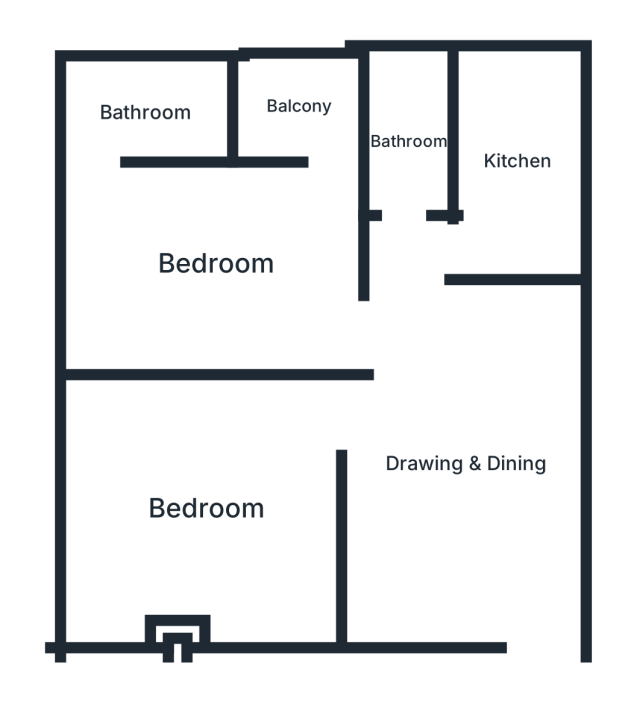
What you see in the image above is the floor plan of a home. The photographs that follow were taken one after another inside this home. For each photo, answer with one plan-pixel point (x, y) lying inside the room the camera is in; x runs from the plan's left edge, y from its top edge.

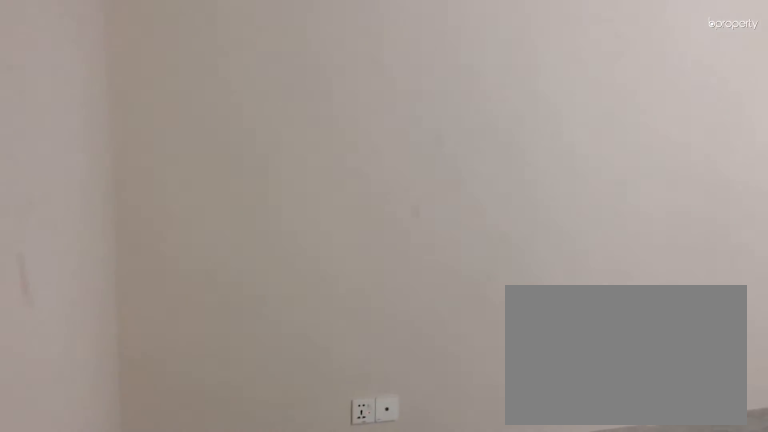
(465, 466)
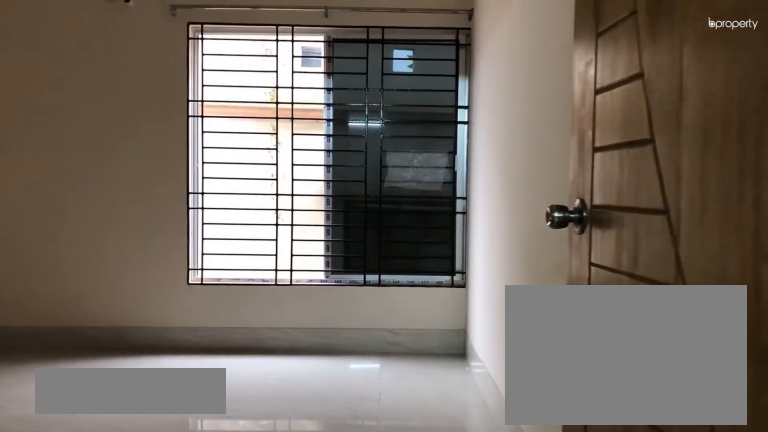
(204, 507)
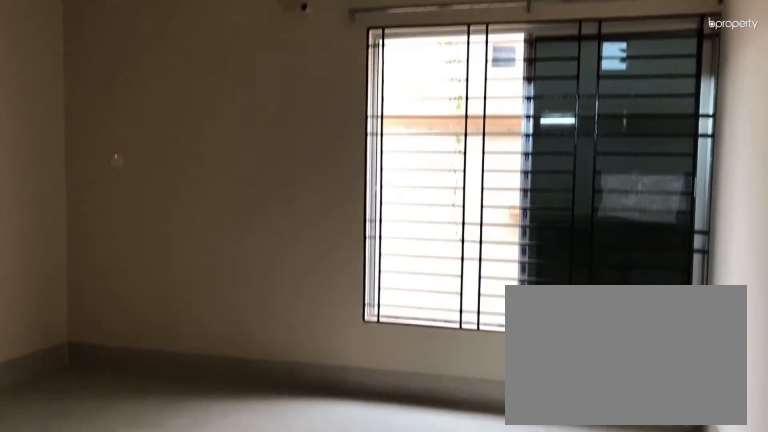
(204, 507)
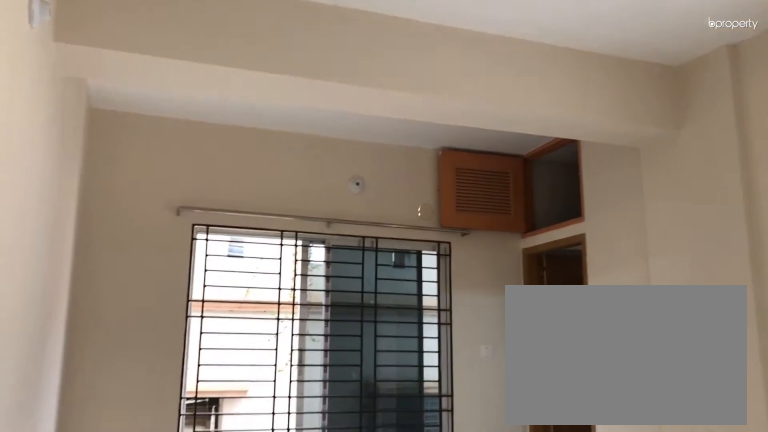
(218, 259)
